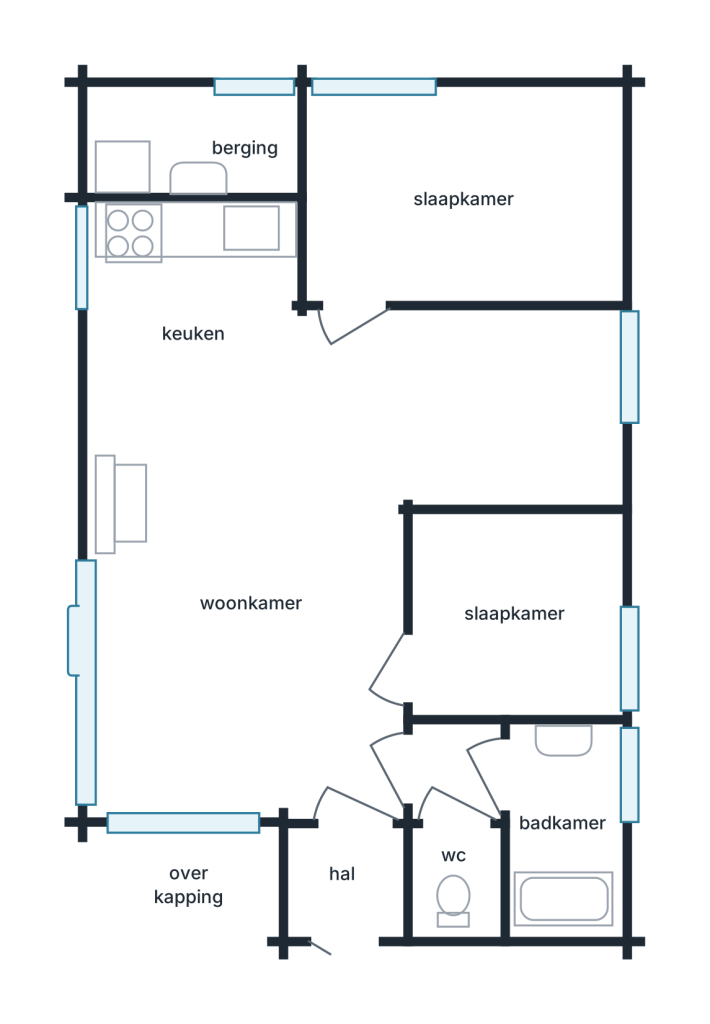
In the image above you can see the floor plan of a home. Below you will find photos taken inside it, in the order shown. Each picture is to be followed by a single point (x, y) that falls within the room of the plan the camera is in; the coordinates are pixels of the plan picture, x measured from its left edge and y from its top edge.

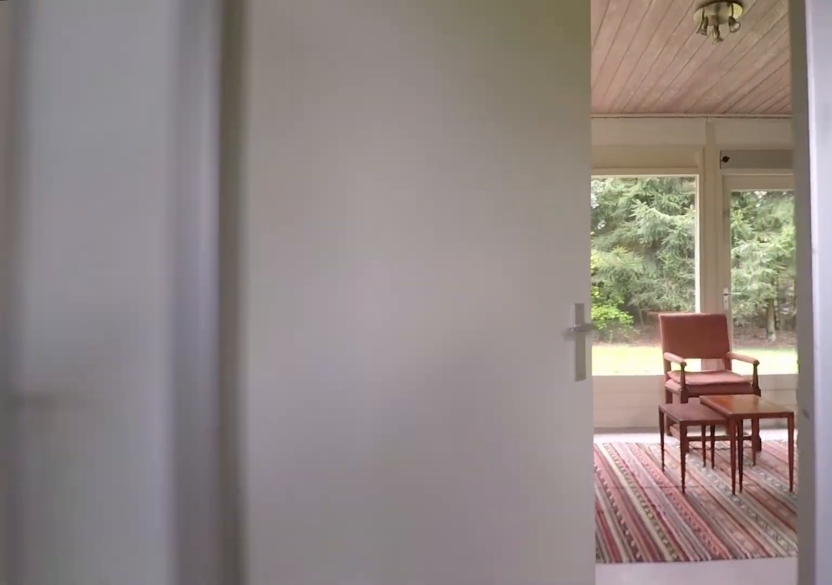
(460, 772)
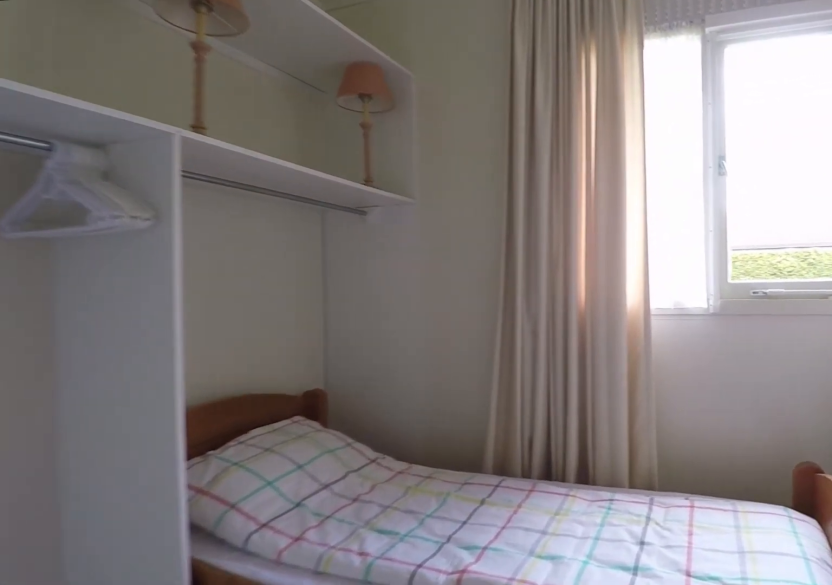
(513, 614)
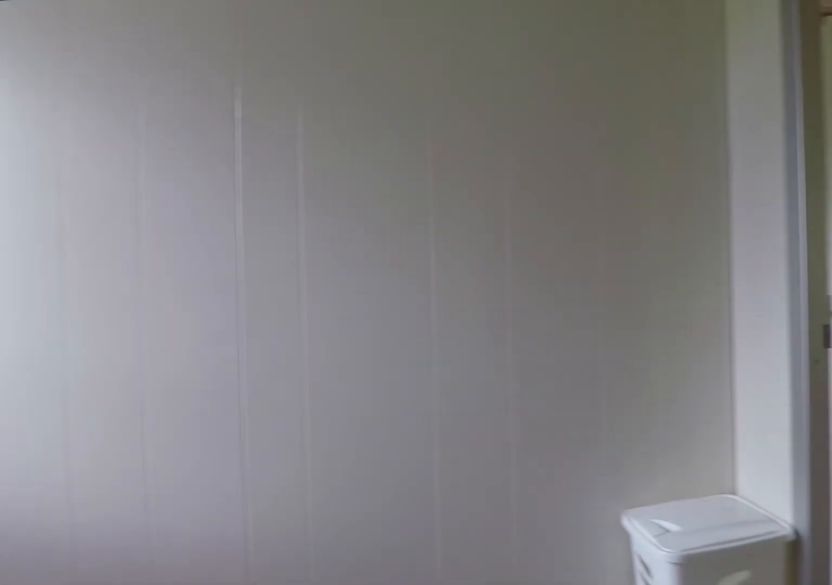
(513, 614)
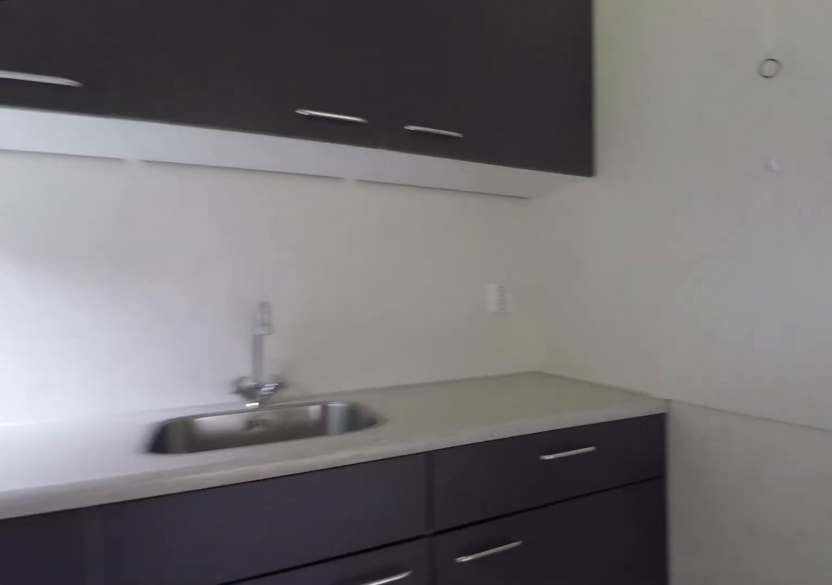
(191, 271)
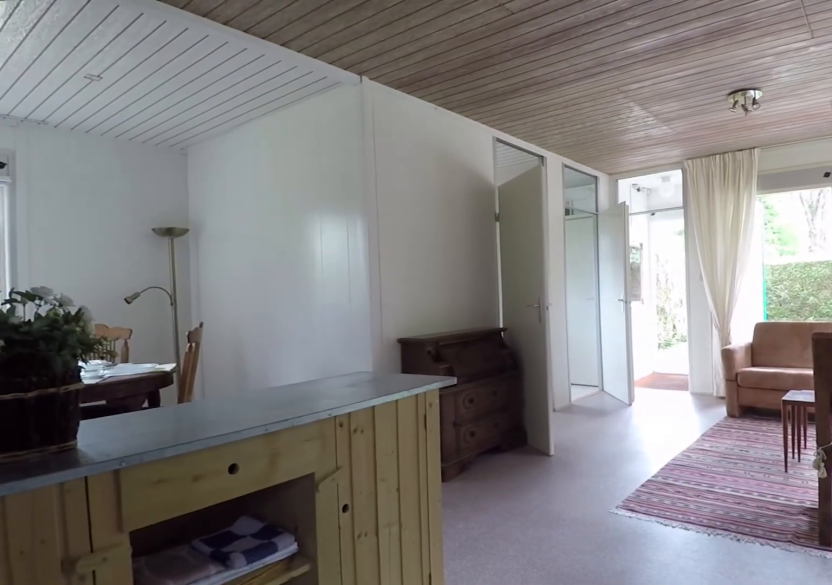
(191, 271)
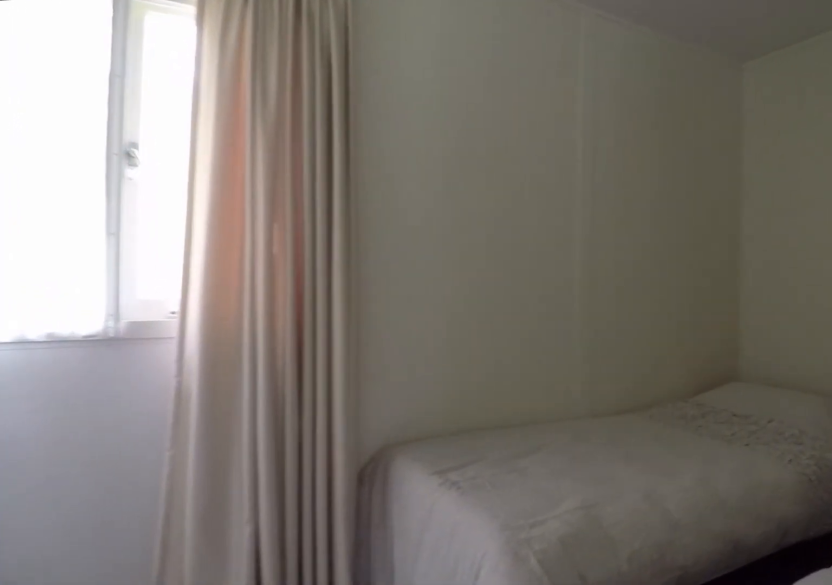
(460, 200)
